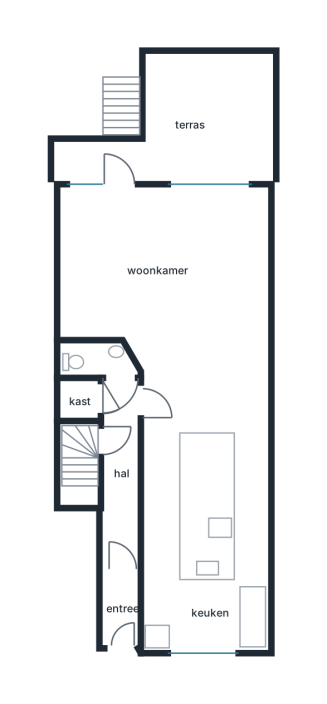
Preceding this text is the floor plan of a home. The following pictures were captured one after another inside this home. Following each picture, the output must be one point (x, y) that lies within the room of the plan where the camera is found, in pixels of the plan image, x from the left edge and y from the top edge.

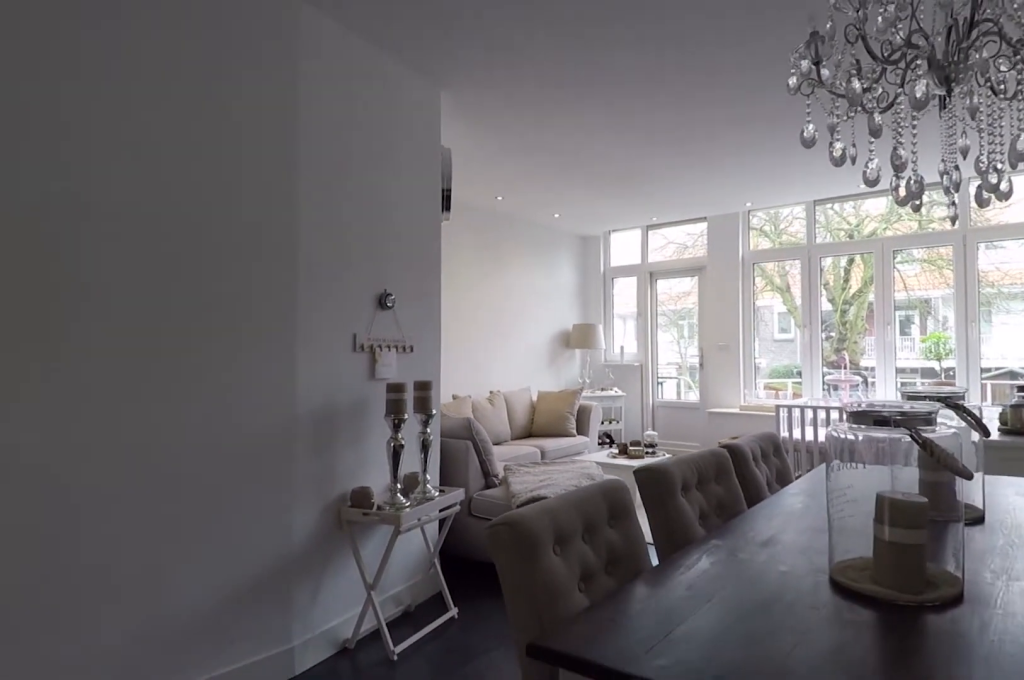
(205, 509)
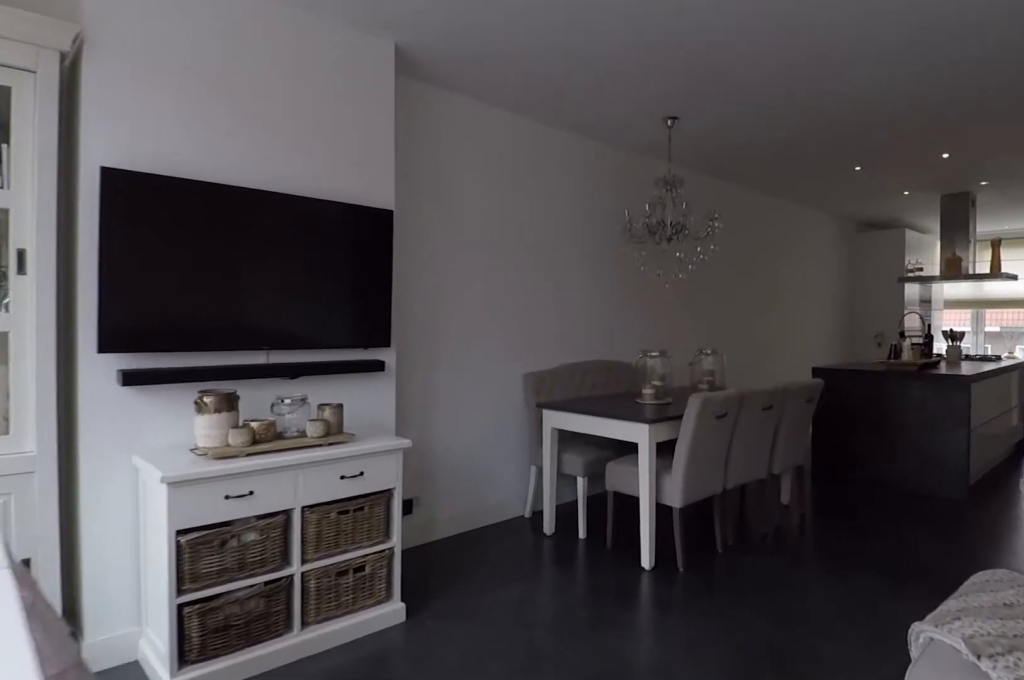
(113, 267)
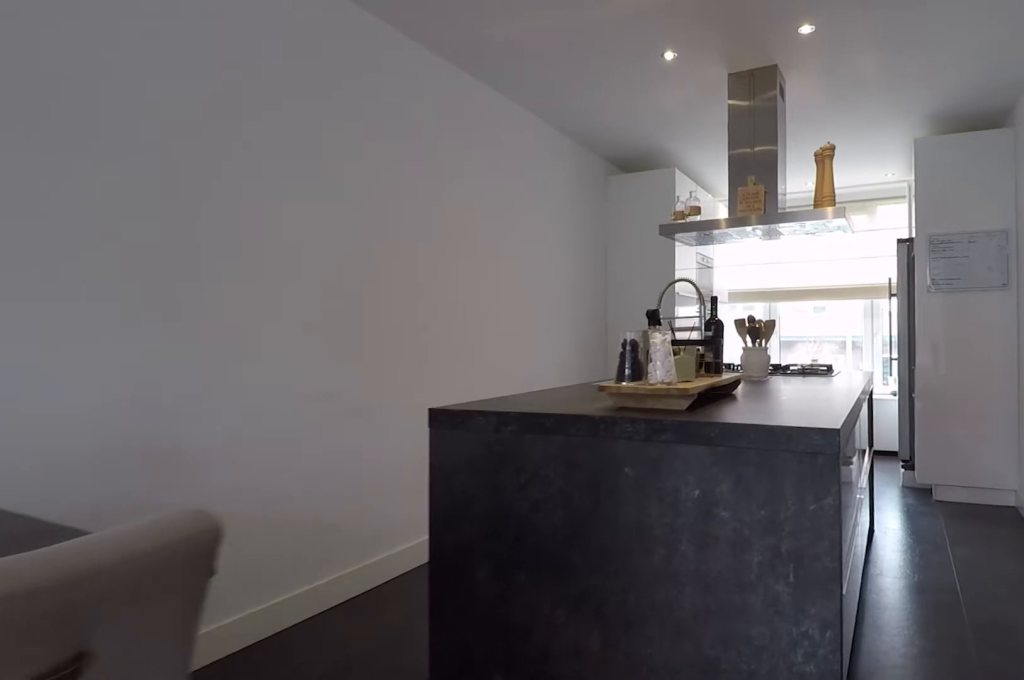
(204, 509)
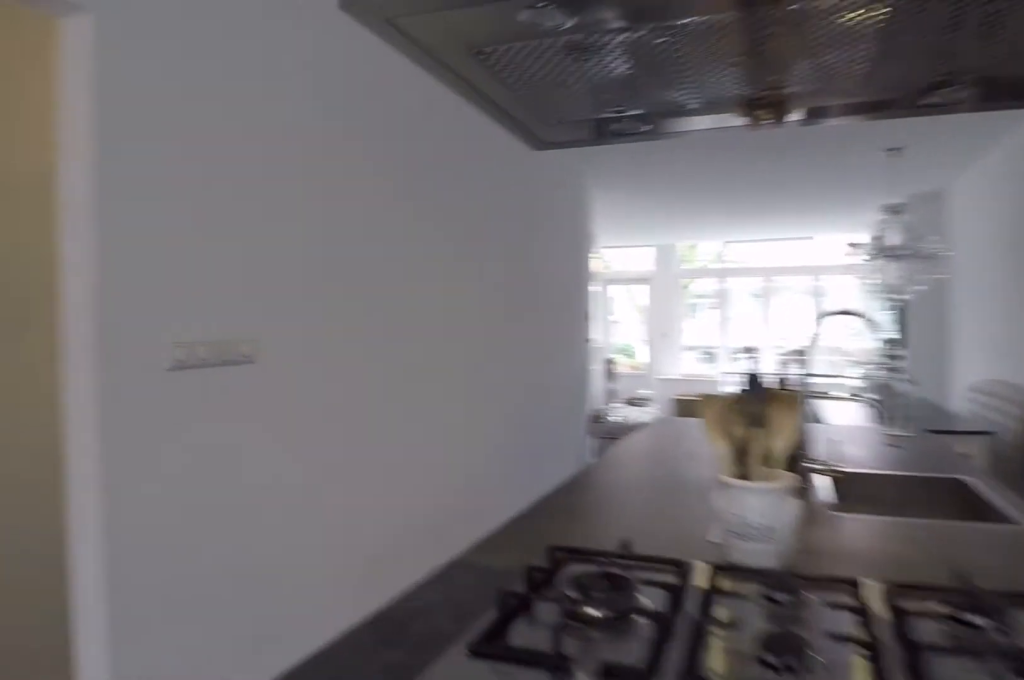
(204, 509)
